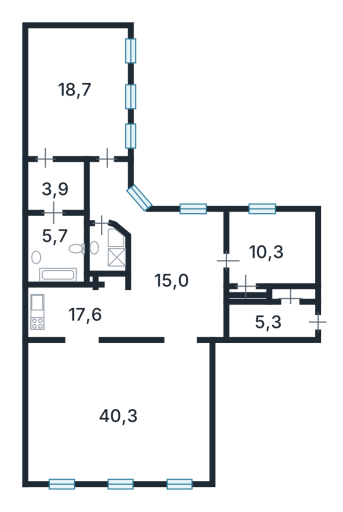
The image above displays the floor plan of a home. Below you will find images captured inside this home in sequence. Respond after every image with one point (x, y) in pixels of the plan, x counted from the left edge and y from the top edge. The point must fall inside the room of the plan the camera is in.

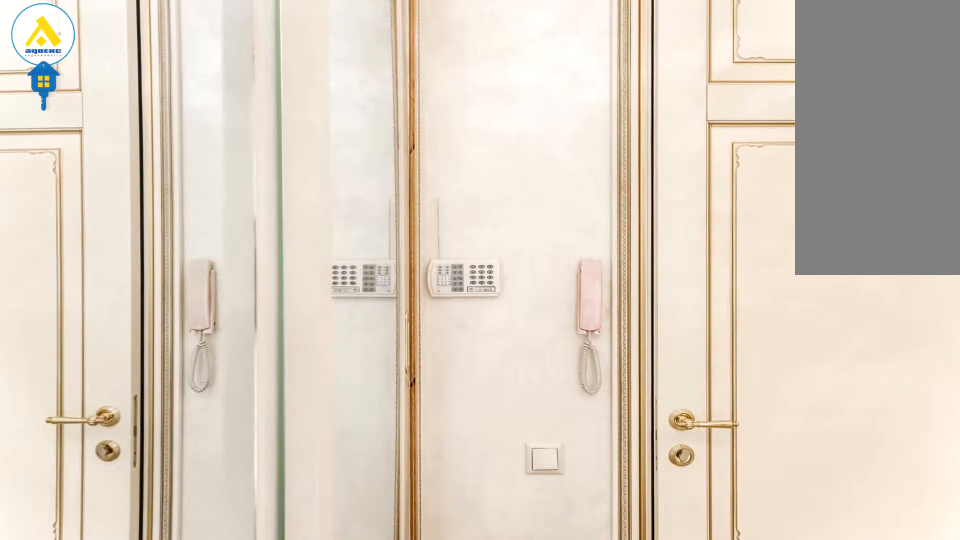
(267, 320)
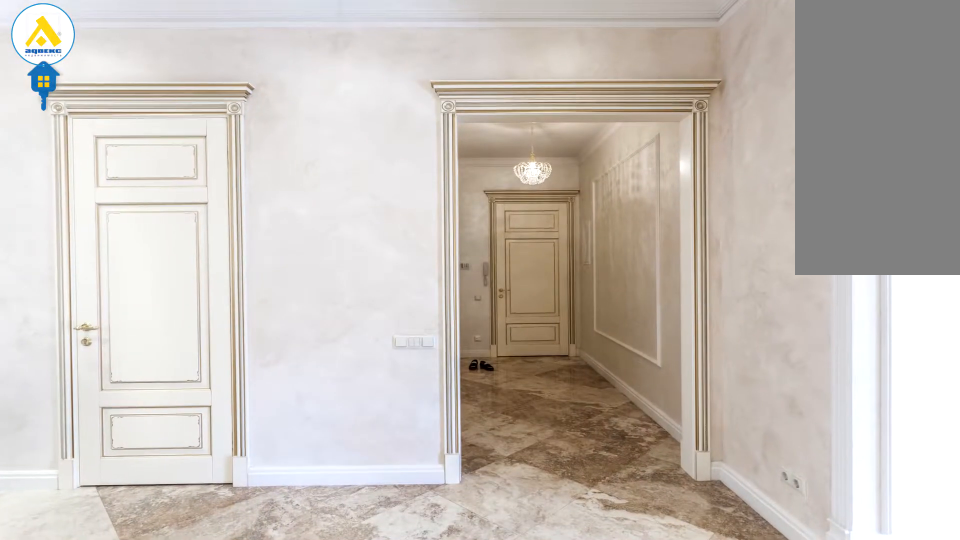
(170, 307)
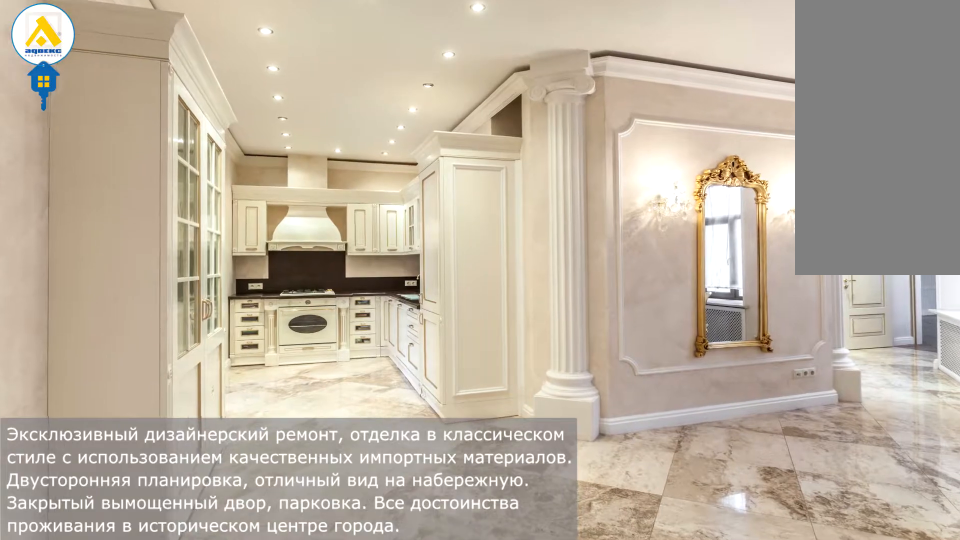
(170, 307)
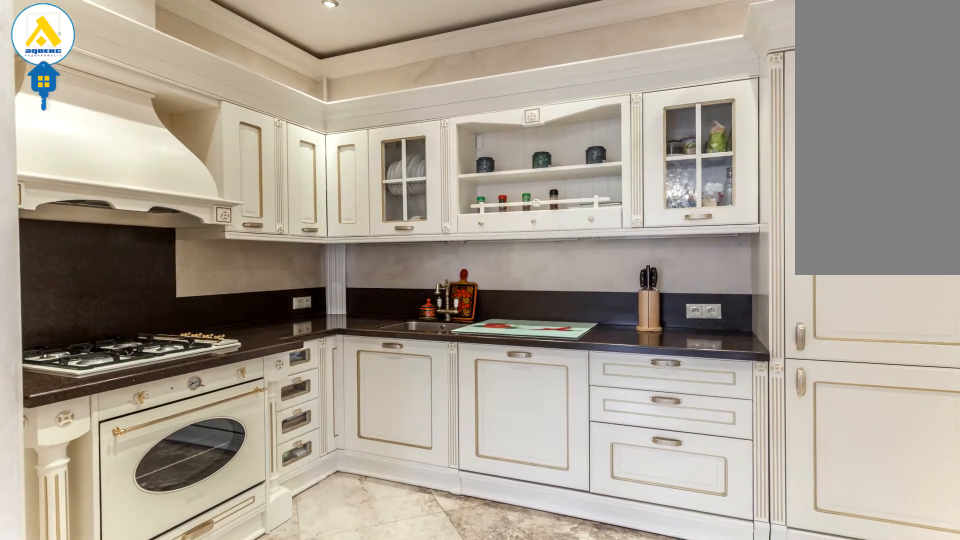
(85, 312)
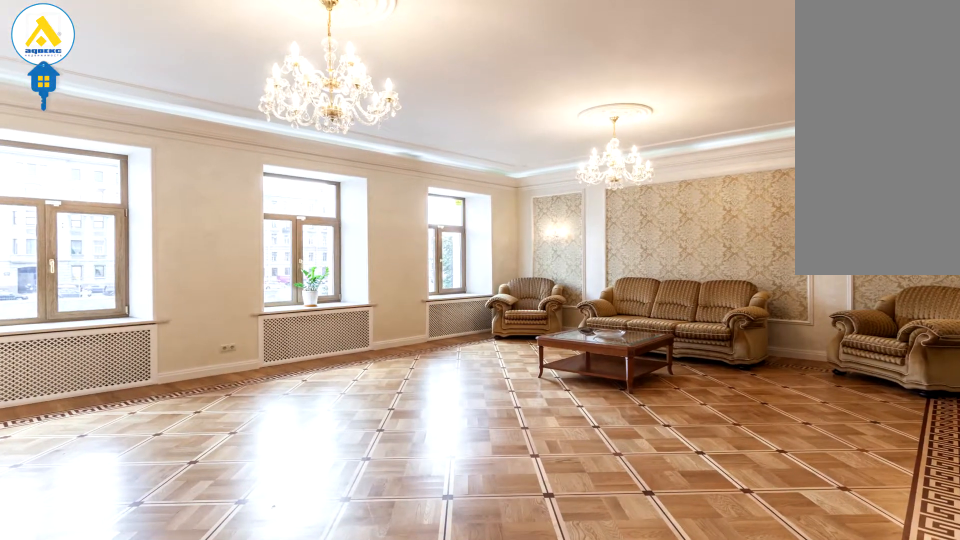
(117, 380)
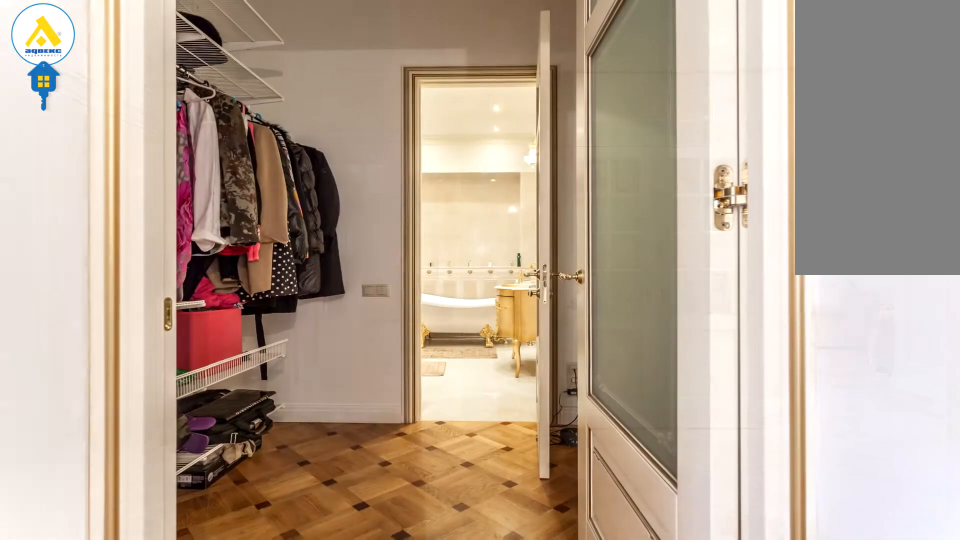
(58, 189)
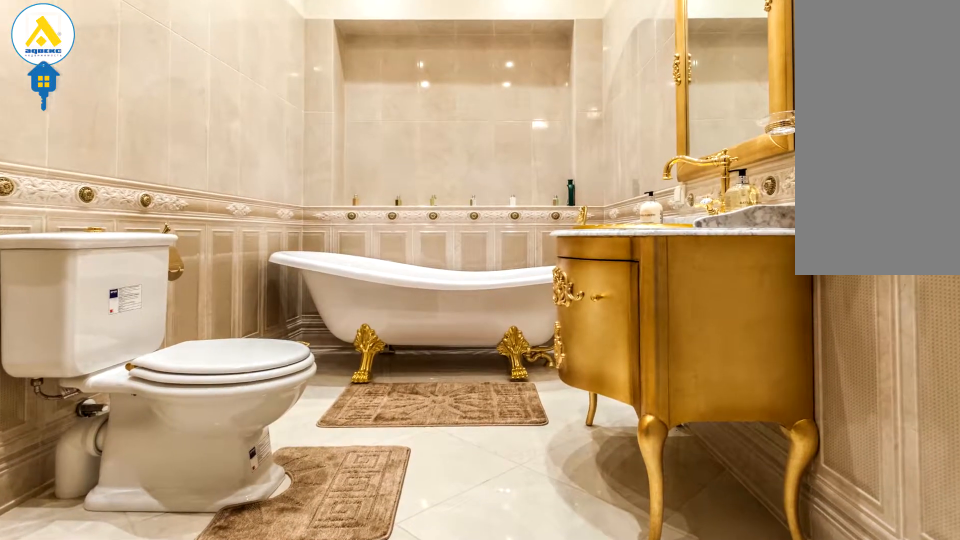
(54, 243)
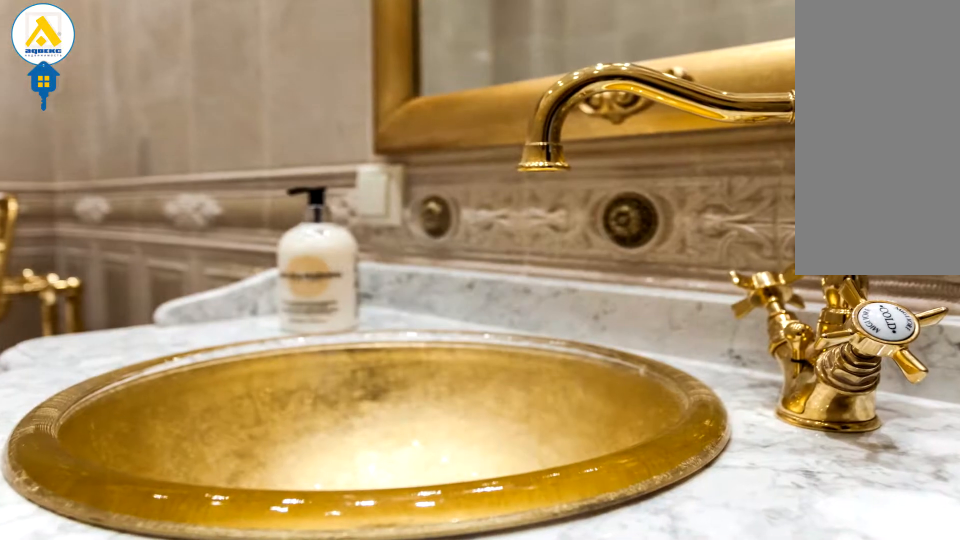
(54, 244)
